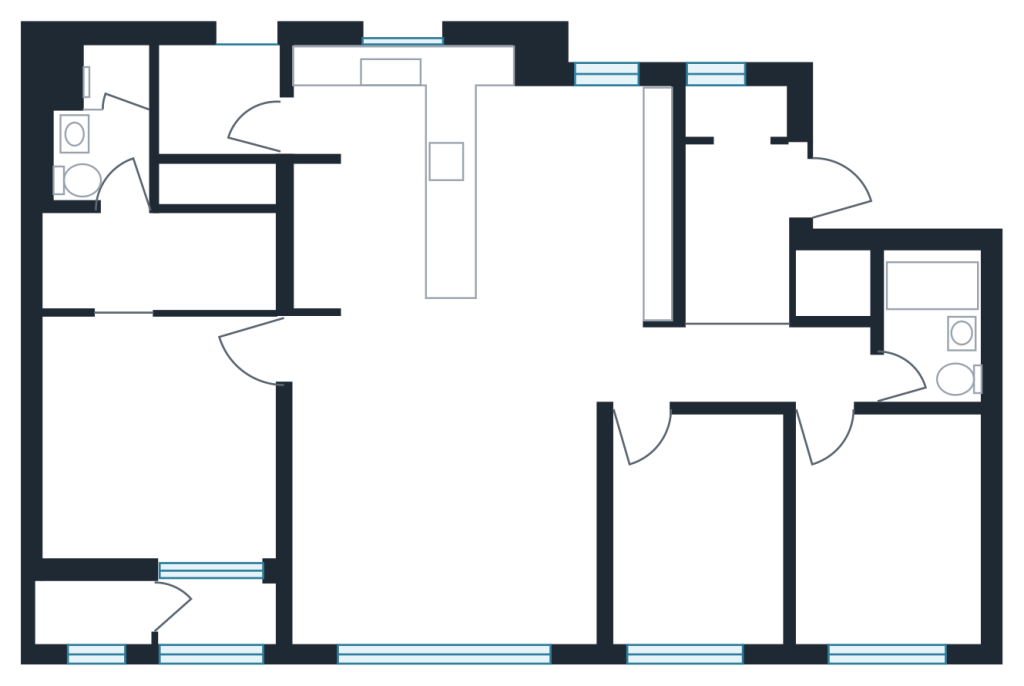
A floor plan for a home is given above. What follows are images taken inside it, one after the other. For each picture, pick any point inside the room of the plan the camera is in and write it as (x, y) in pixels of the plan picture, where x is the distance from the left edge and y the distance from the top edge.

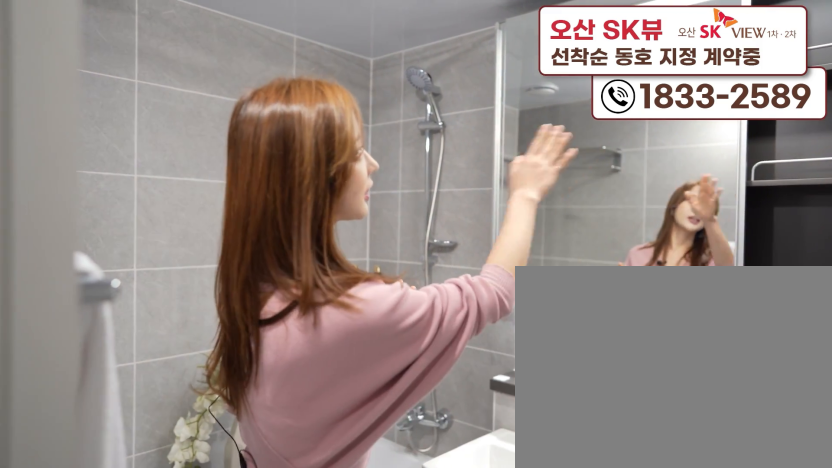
(940, 357)
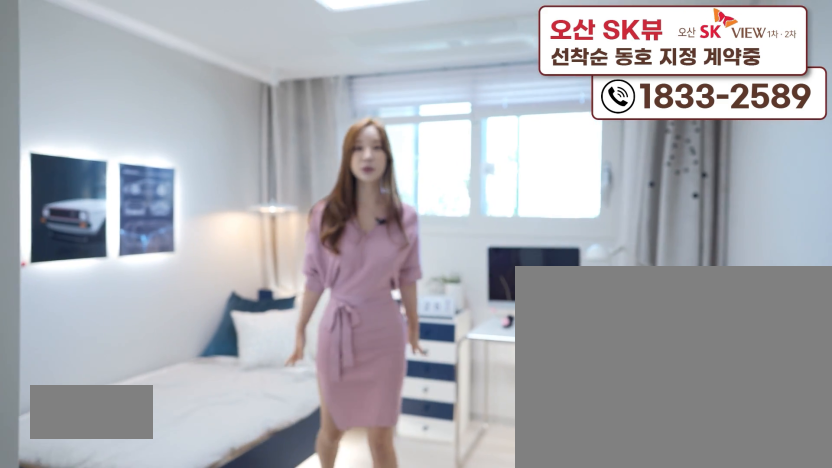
(879, 583)
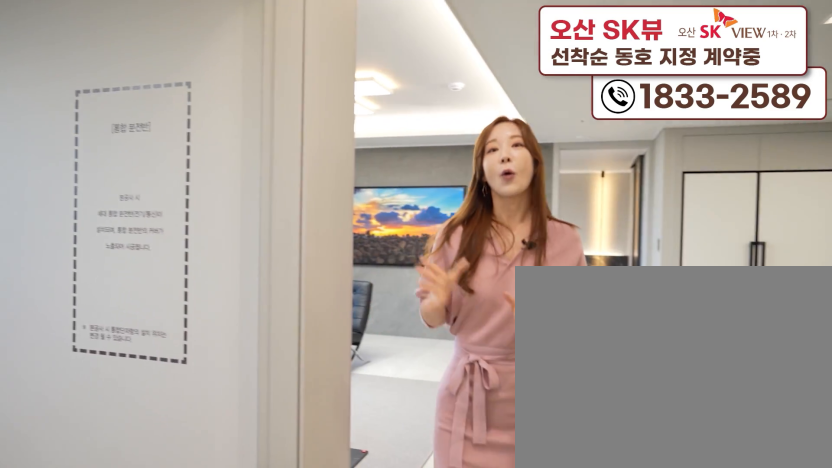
(449, 565)
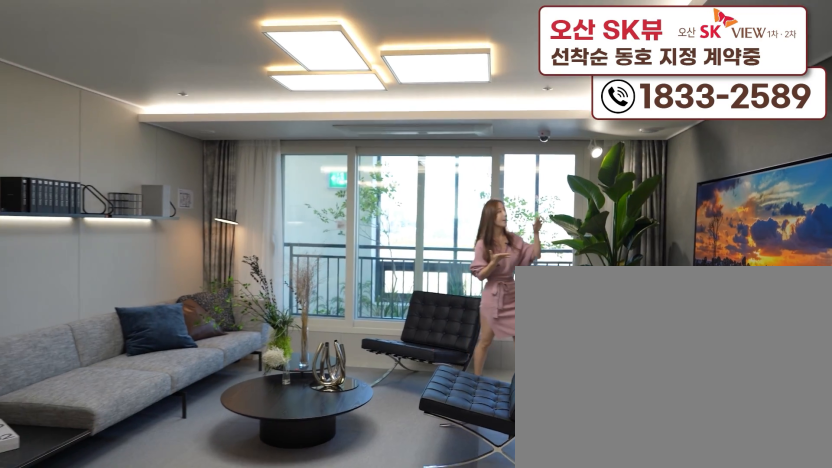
(449, 563)
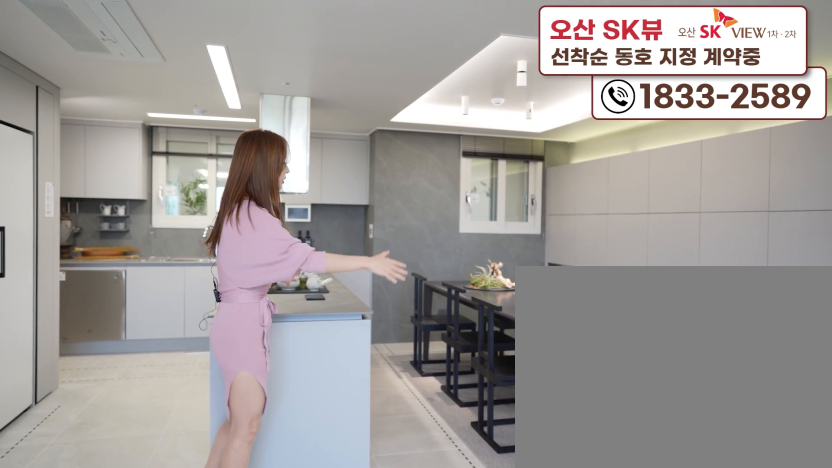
(408, 324)
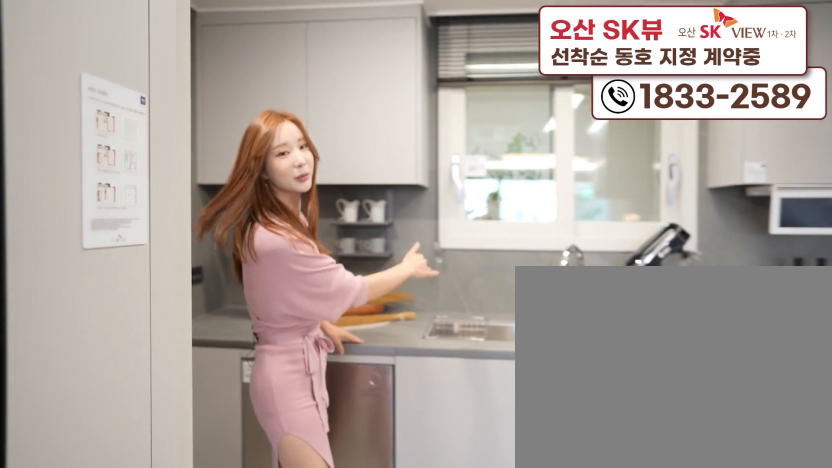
(408, 324)
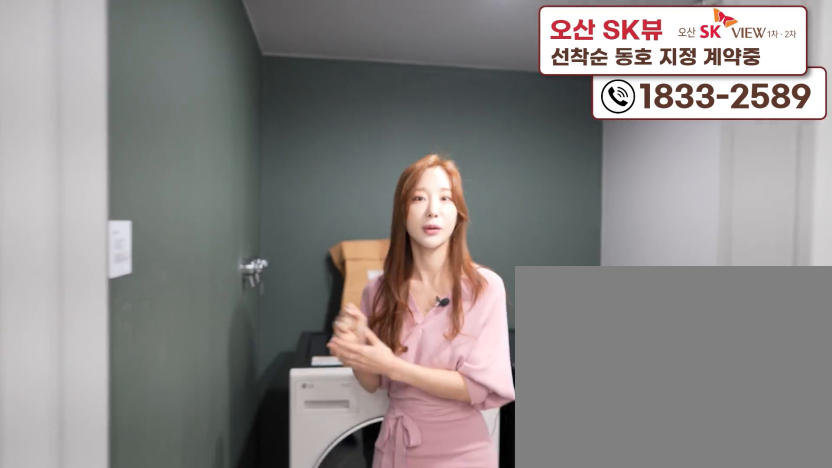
(232, 116)
